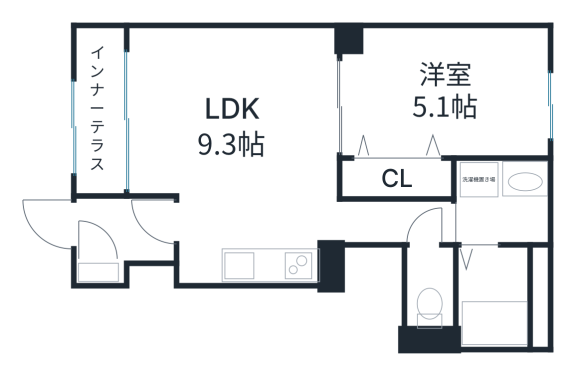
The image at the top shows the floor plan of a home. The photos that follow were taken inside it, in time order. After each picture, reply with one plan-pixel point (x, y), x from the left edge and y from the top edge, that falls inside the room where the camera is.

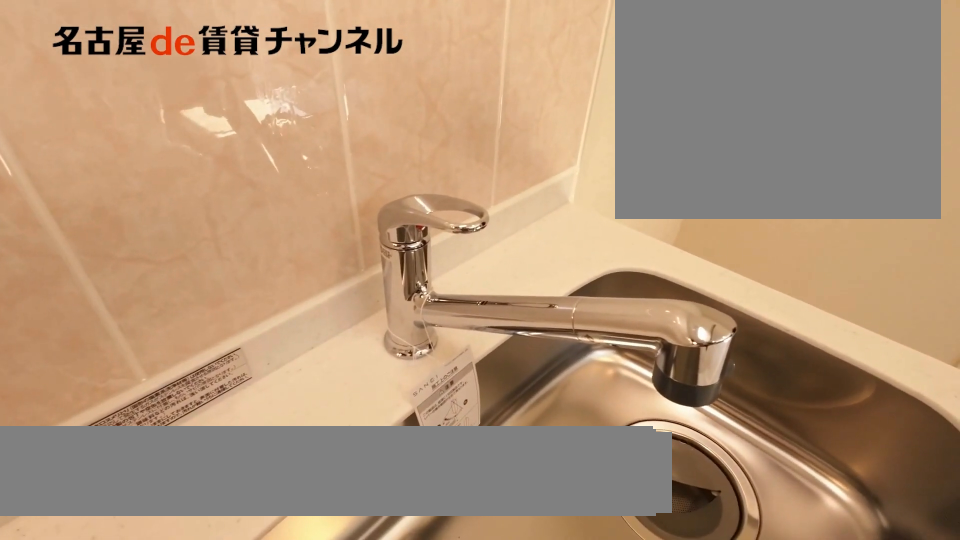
(279, 264)
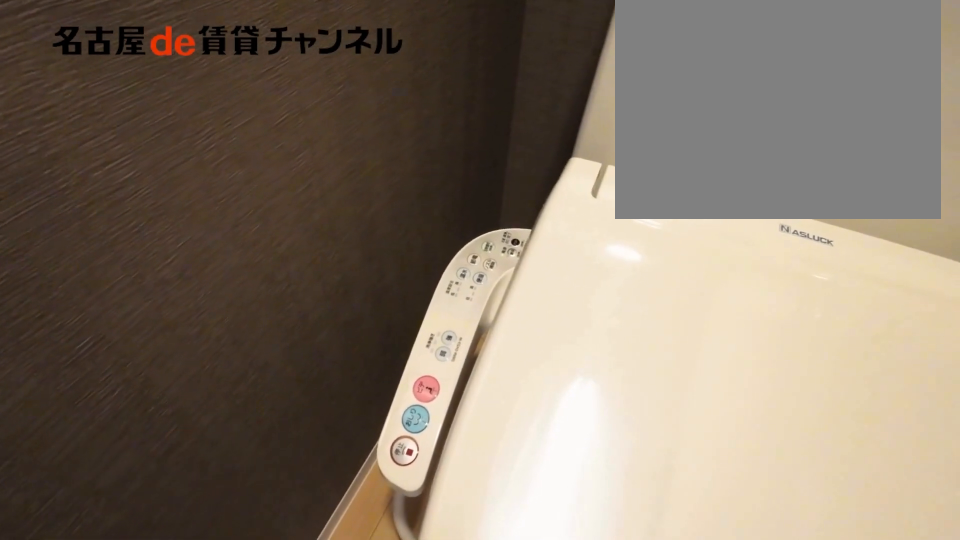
(428, 288)
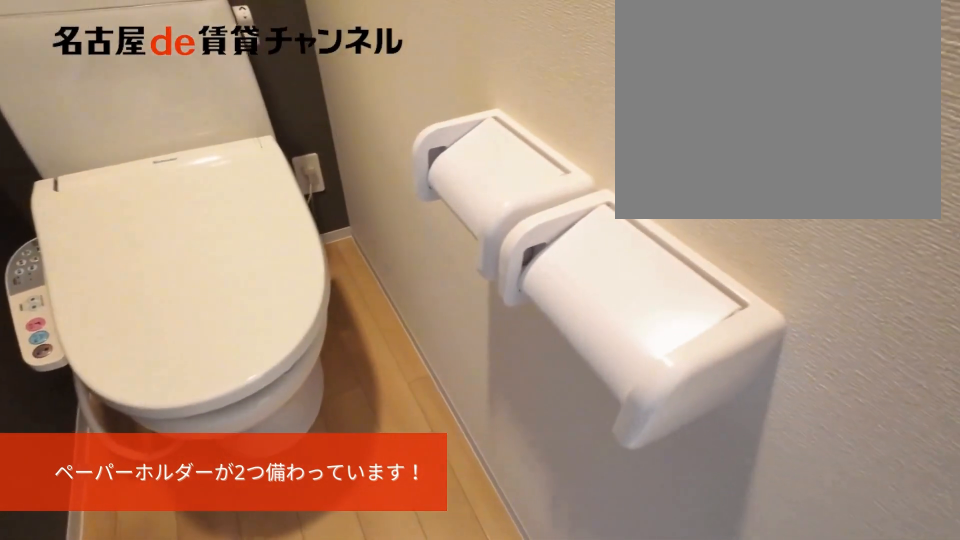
(428, 288)
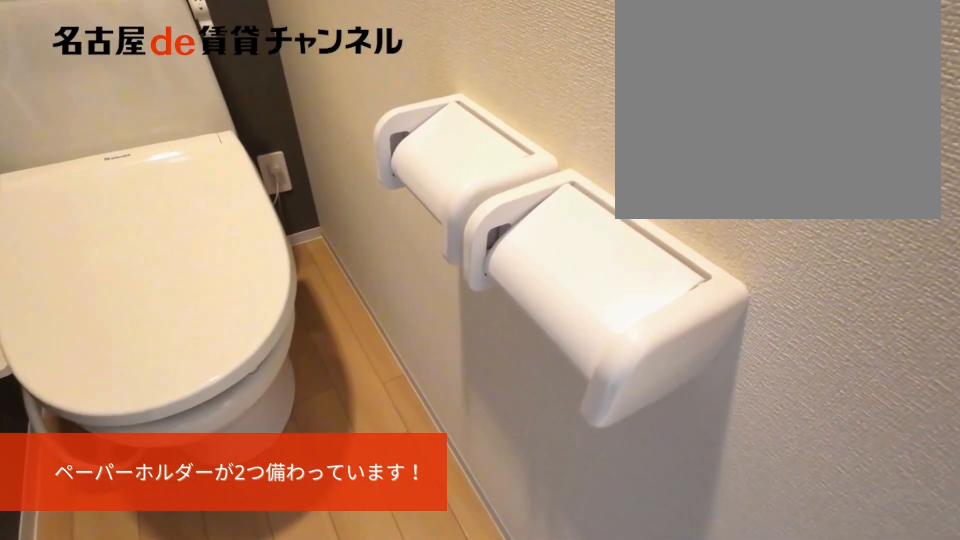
(428, 288)
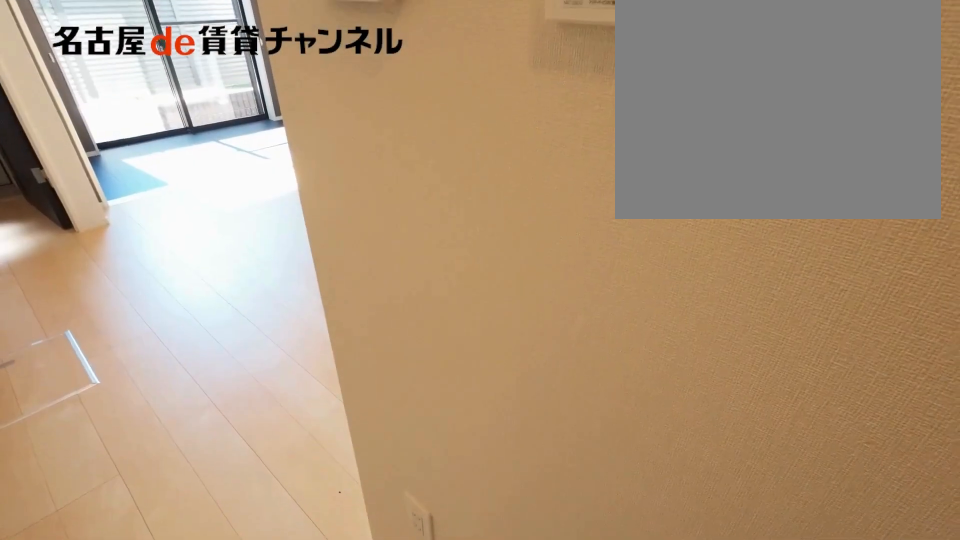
(239, 149)
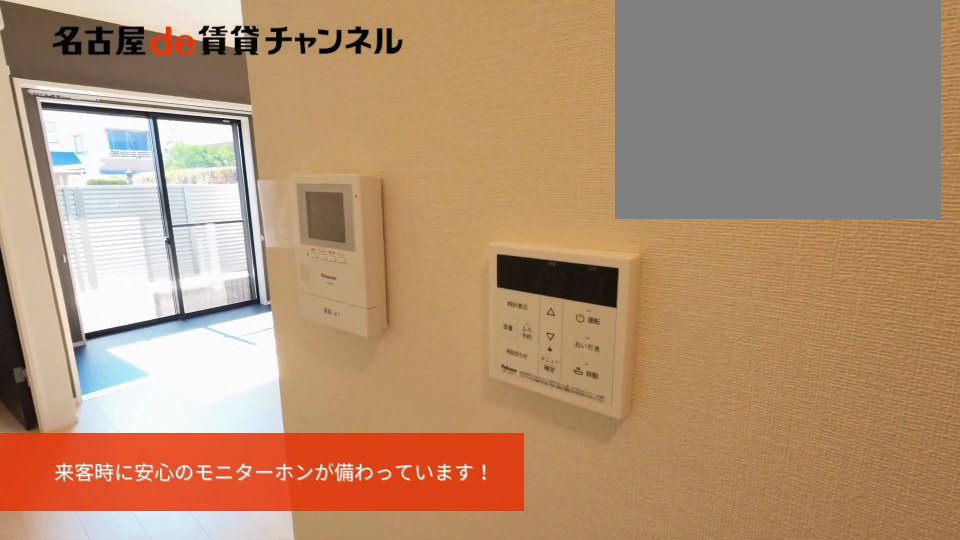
(239, 149)
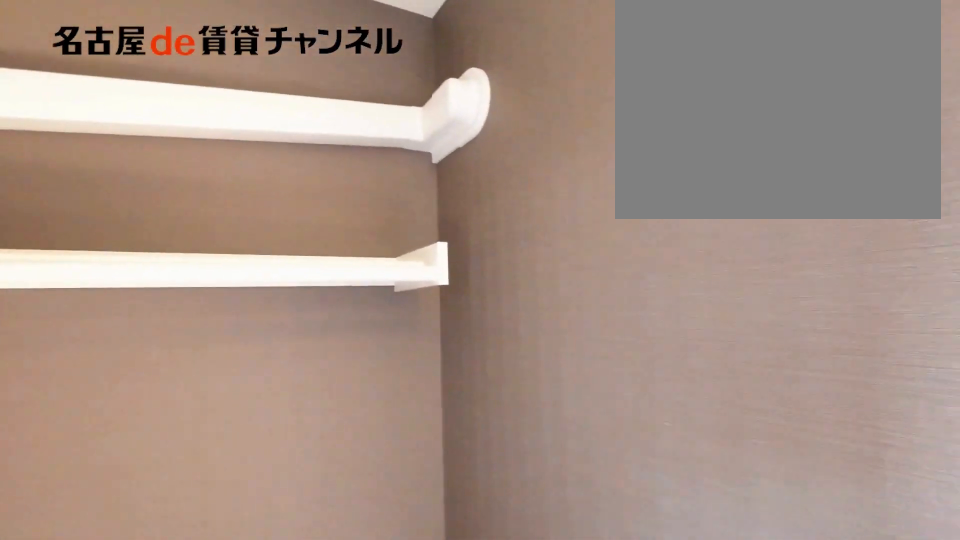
(99, 112)
